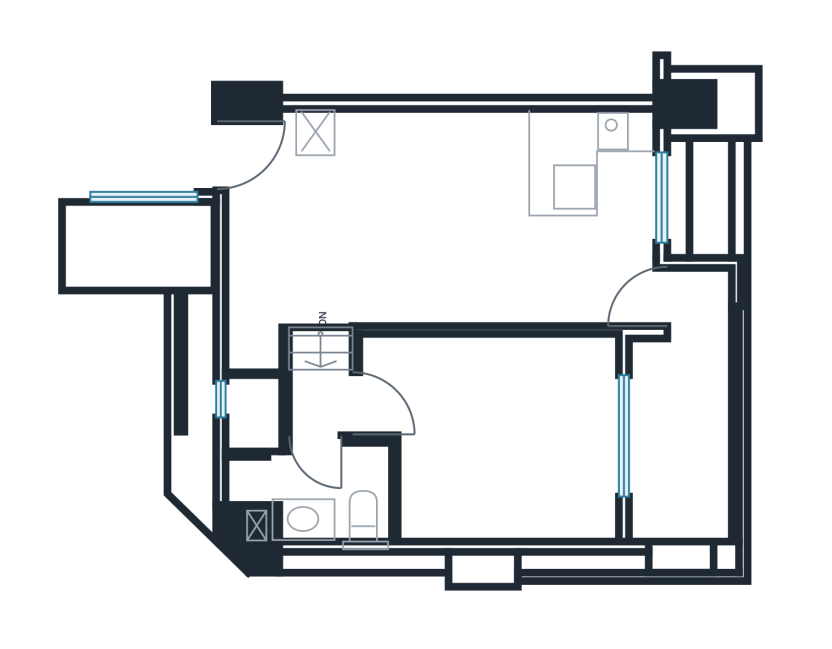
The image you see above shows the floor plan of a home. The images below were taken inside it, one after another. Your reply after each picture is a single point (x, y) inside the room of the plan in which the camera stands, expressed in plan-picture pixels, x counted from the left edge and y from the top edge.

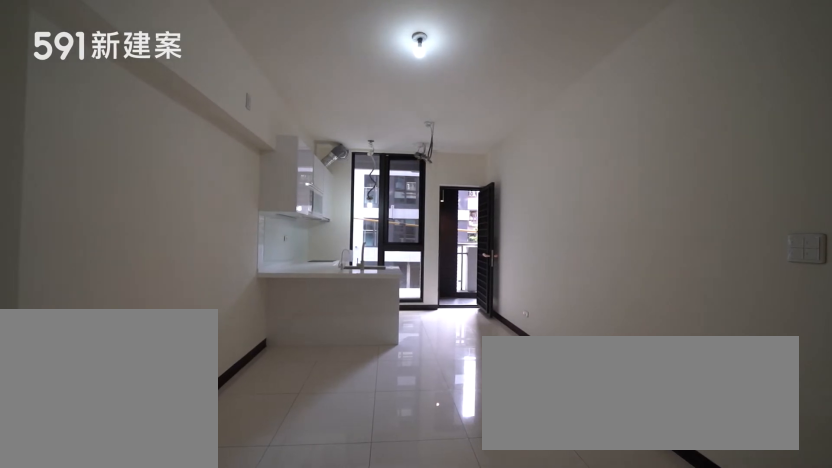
(381, 231)
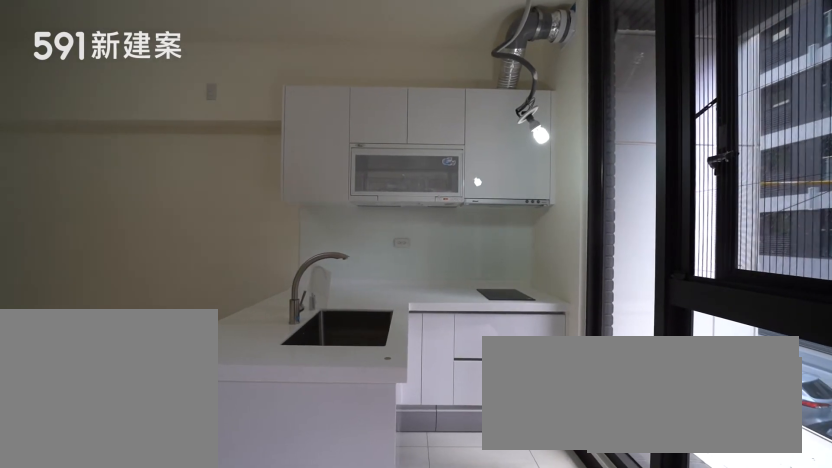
(585, 187)
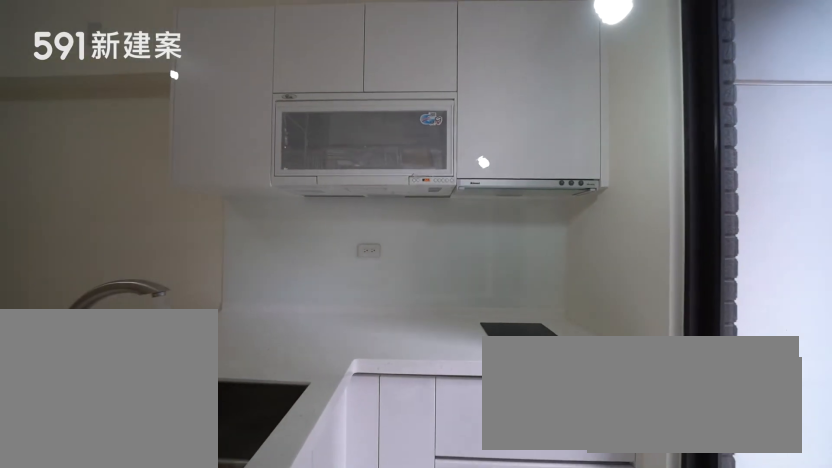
(585, 187)
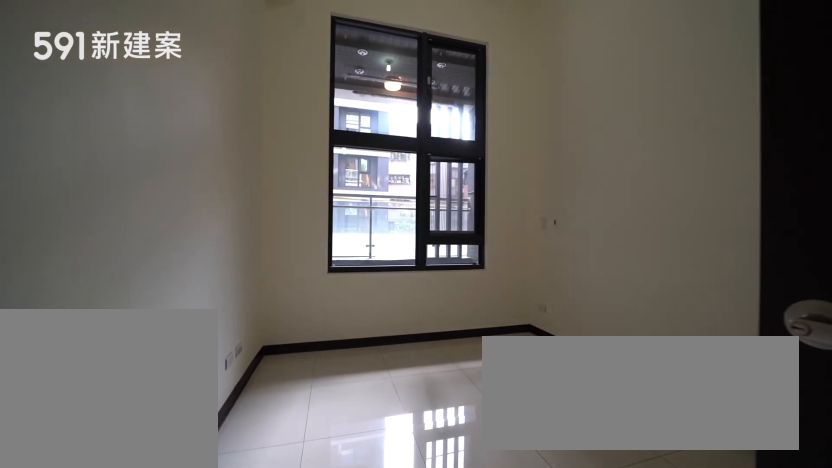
(499, 436)
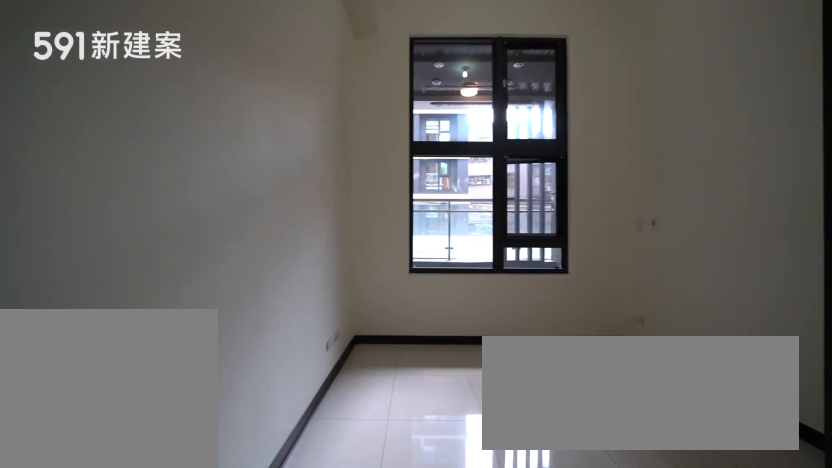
(499, 436)
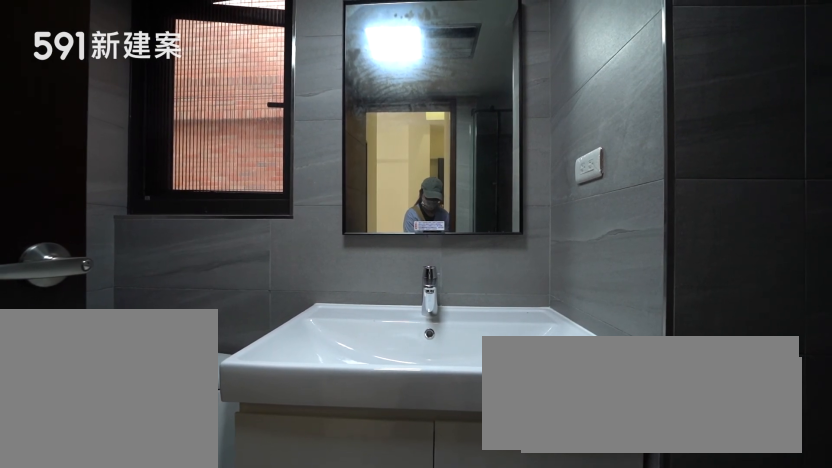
(302, 474)
